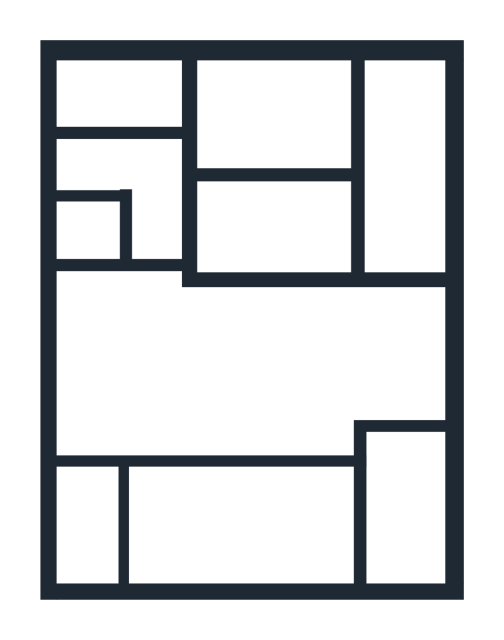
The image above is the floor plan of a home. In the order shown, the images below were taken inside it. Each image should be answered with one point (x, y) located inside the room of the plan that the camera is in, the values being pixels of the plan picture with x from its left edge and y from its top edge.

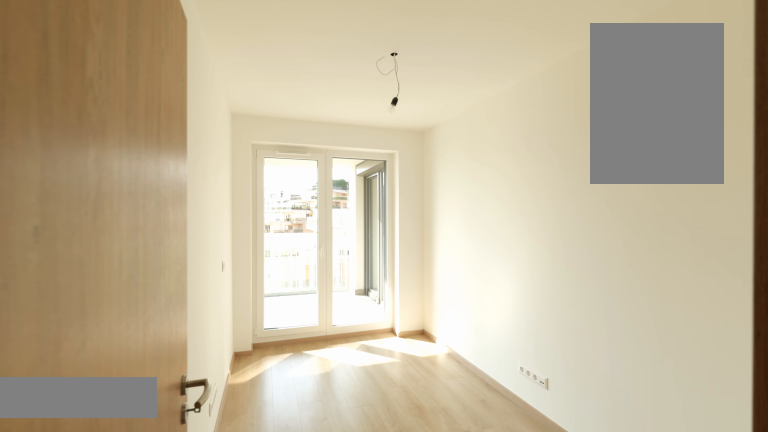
(255, 214)
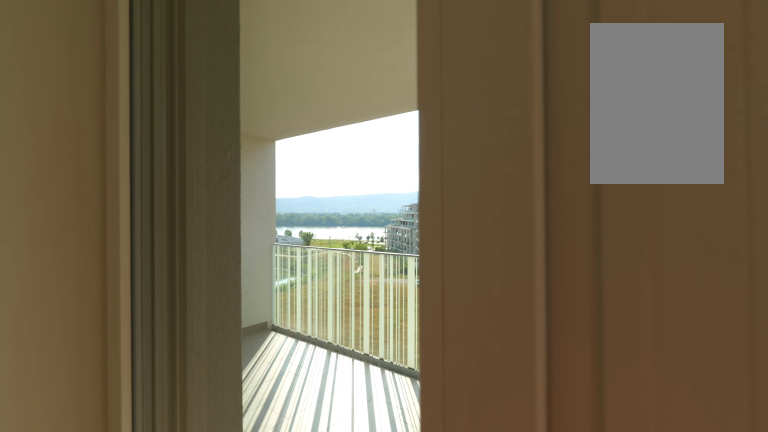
(255, 214)
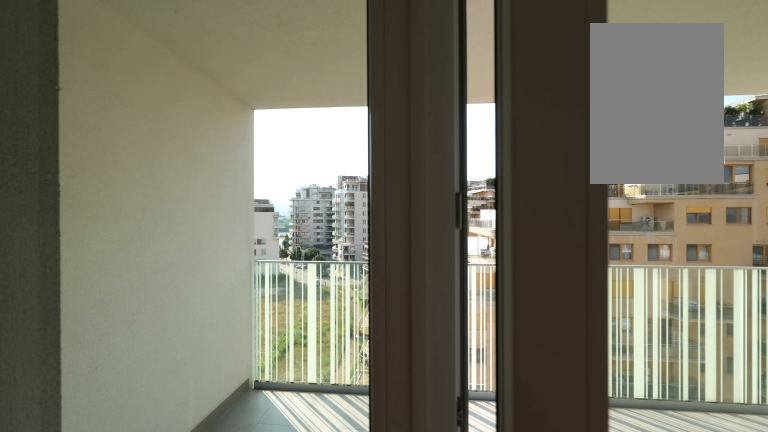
(236, 128)
